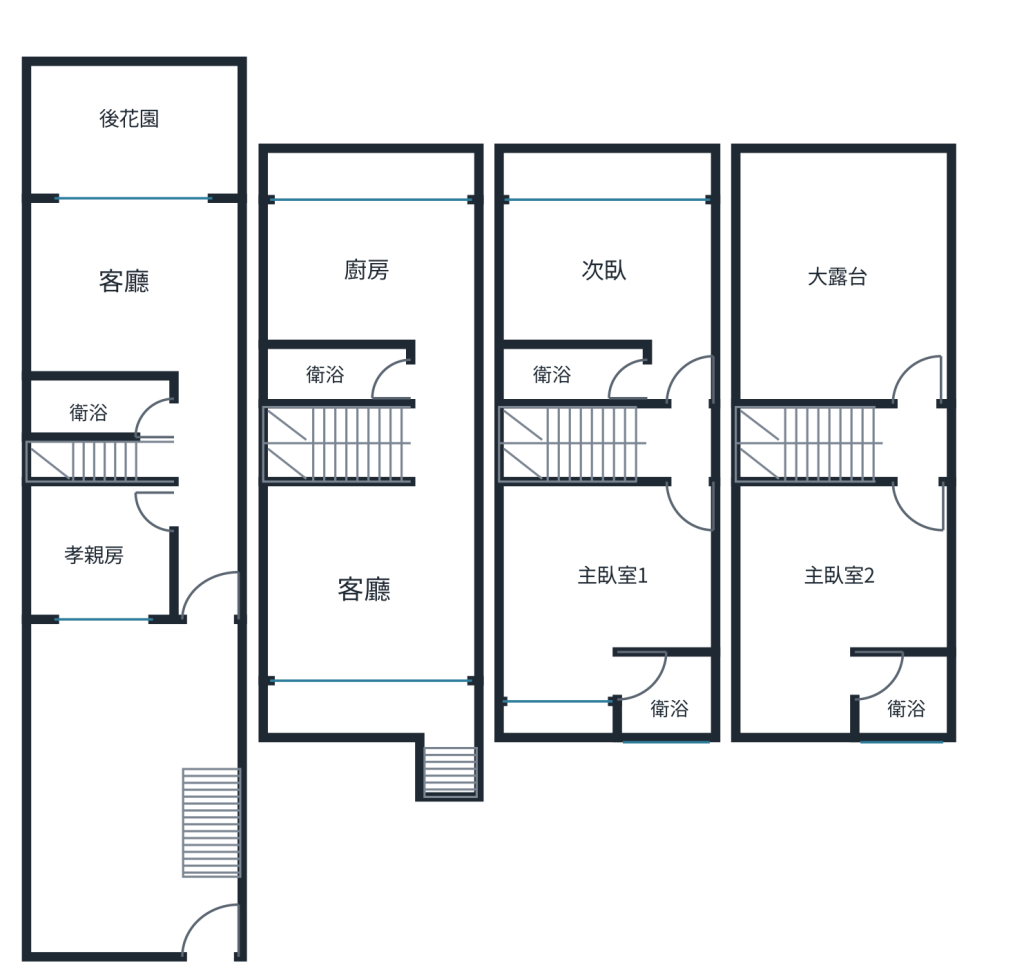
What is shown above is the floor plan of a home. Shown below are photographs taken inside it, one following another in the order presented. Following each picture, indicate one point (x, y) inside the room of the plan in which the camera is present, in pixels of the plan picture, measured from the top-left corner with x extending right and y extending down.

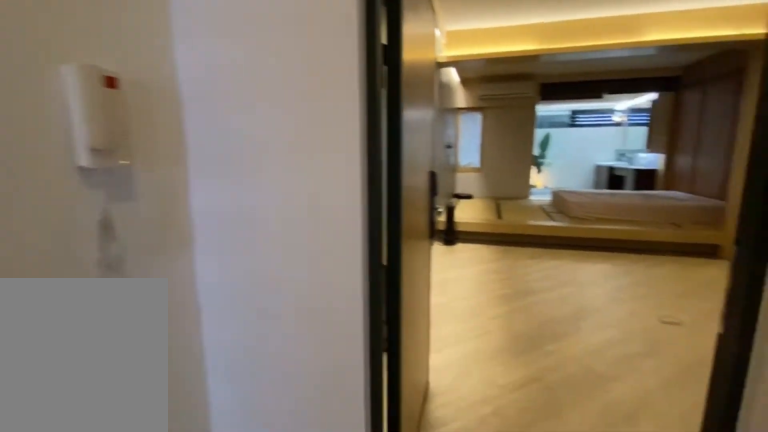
(572, 445)
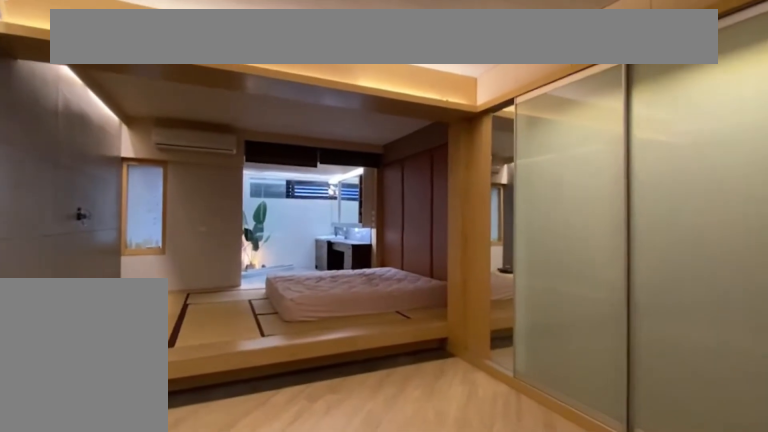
(597, 579)
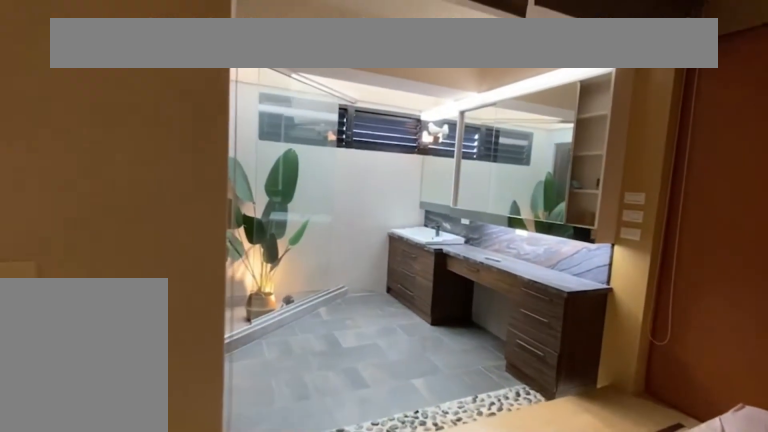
(595, 579)
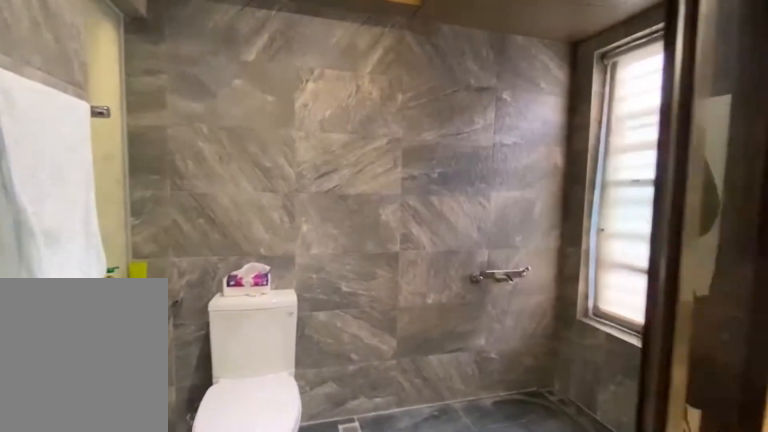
(671, 696)
